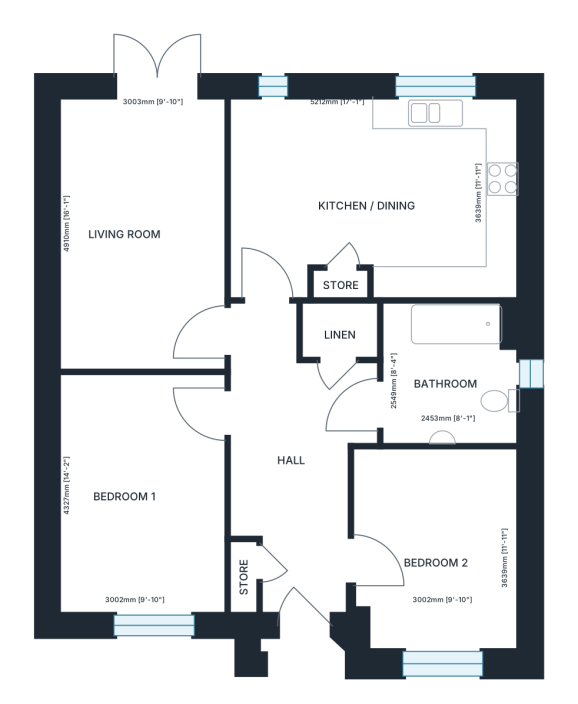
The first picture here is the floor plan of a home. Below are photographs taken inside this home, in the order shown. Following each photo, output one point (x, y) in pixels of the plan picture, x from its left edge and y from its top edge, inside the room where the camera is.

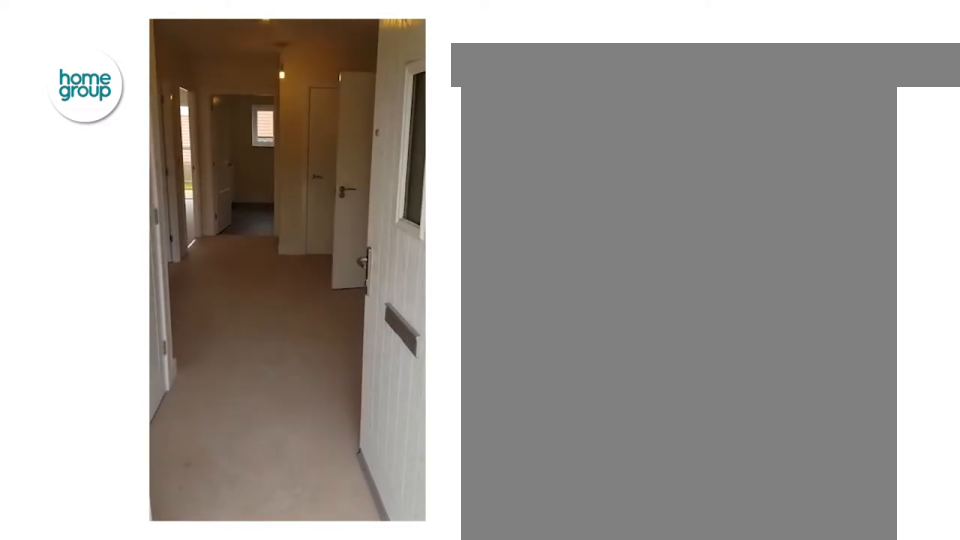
(336, 444)
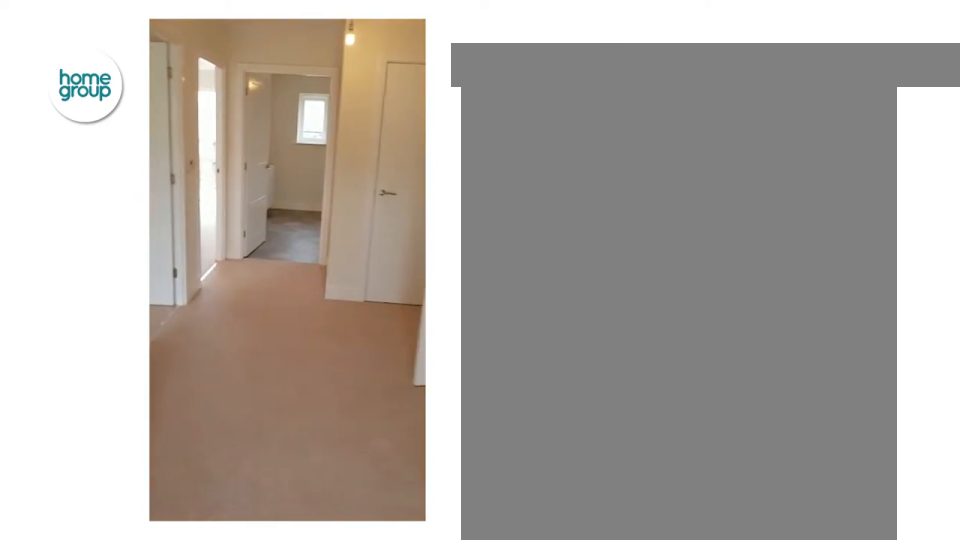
(336, 444)
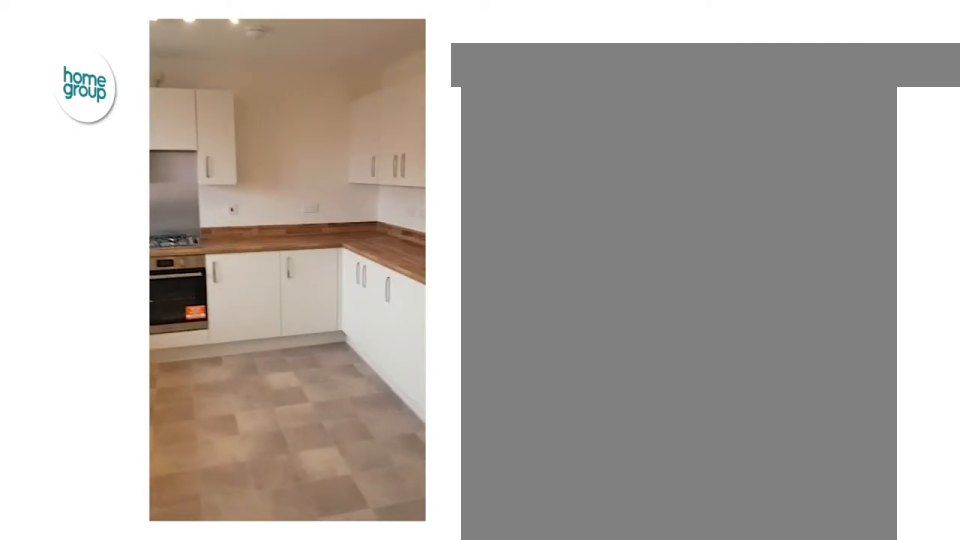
(374, 197)
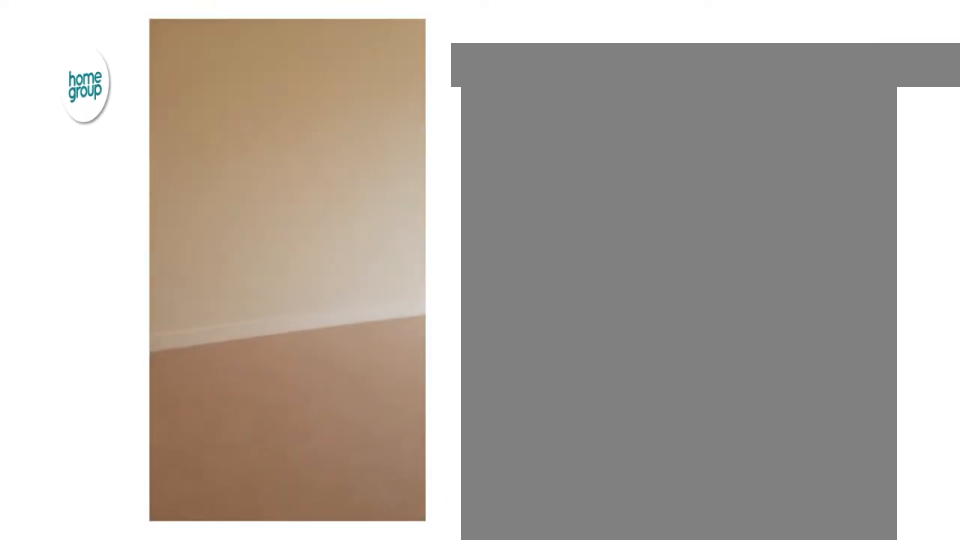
(142, 233)
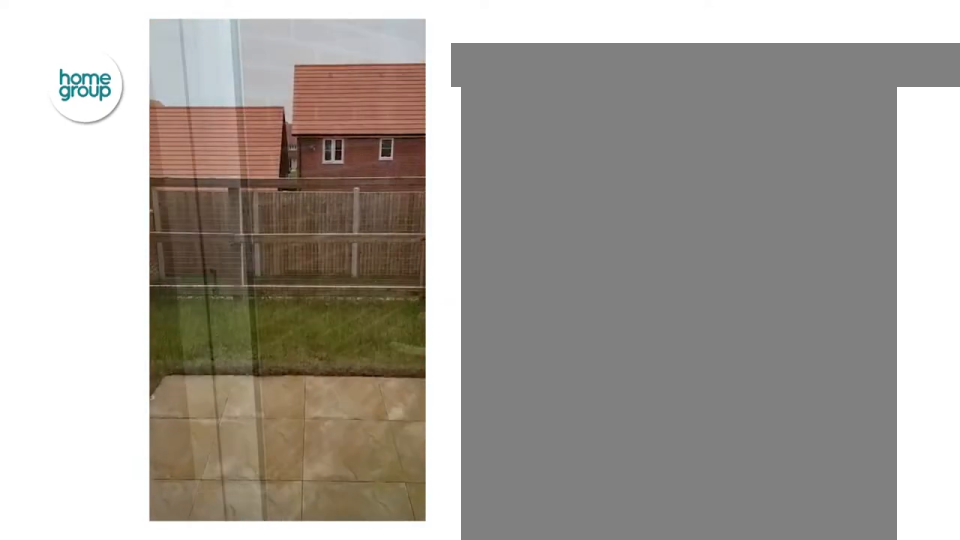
(142, 233)
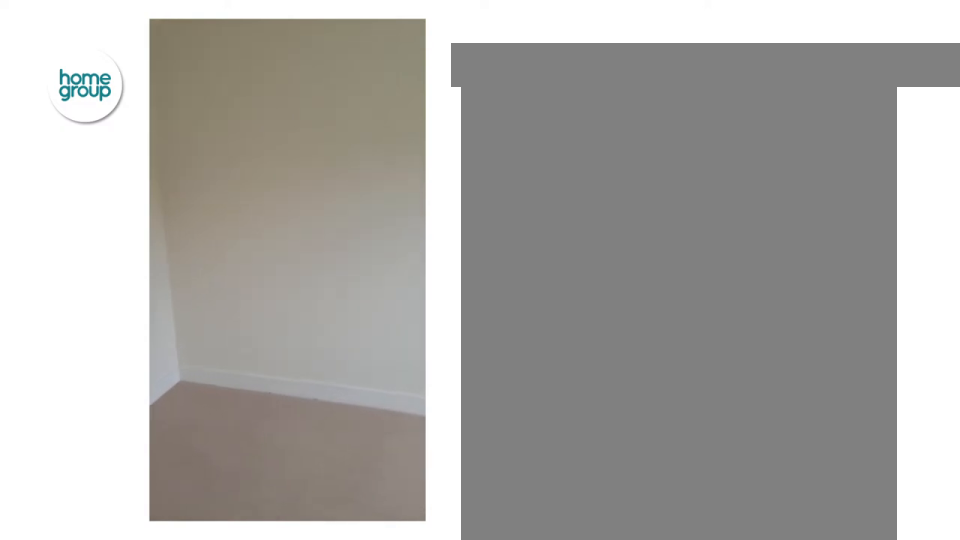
(439, 549)
